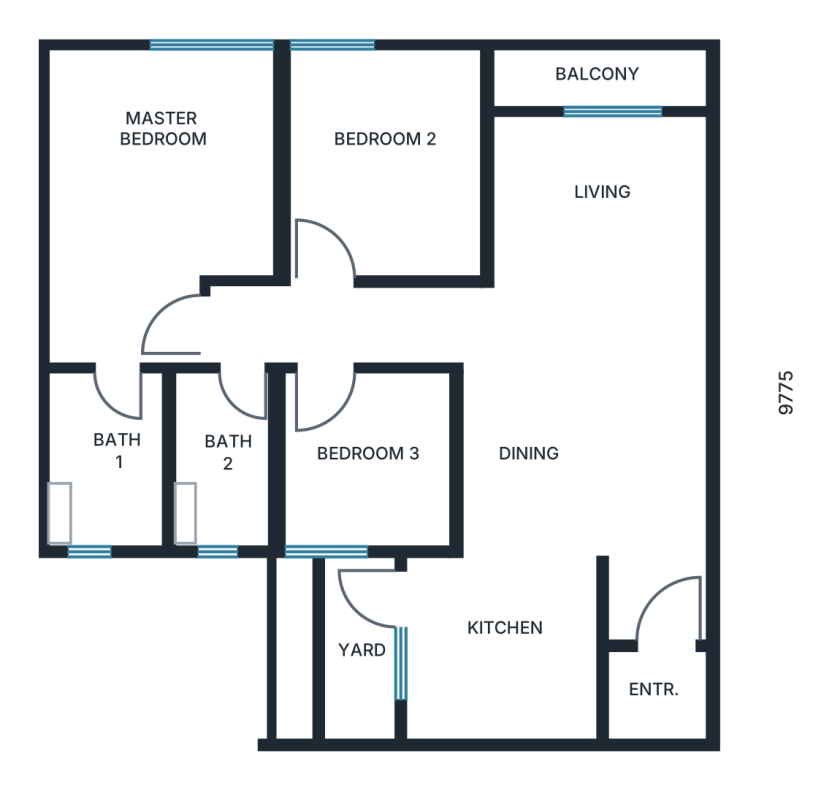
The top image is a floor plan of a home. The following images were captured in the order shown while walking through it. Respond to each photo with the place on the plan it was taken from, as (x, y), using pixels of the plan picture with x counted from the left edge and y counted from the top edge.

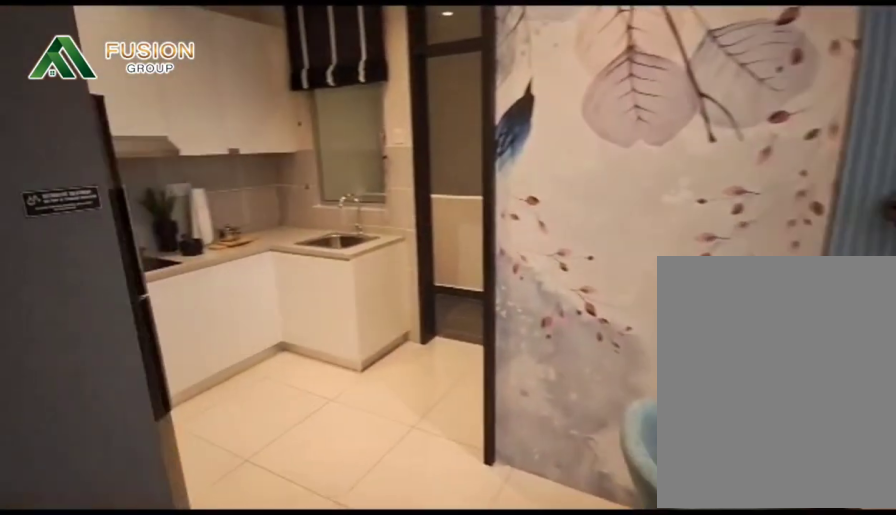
(640, 527)
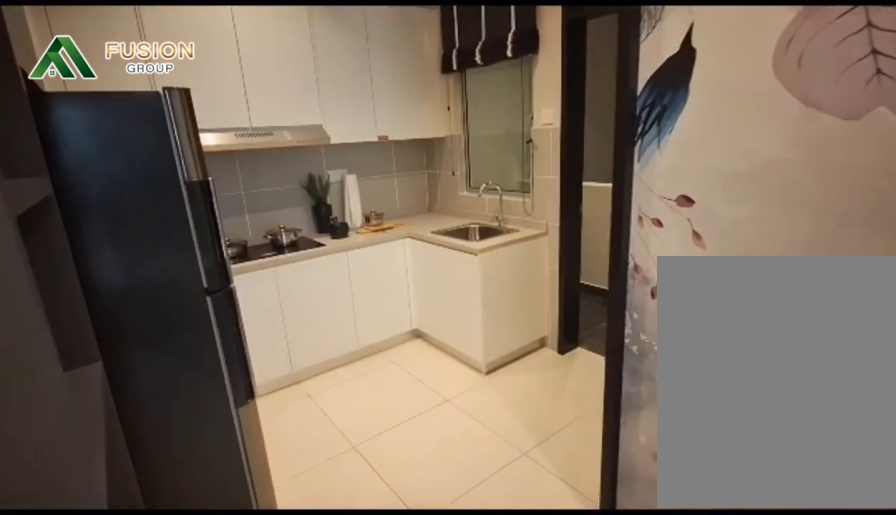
(578, 589)
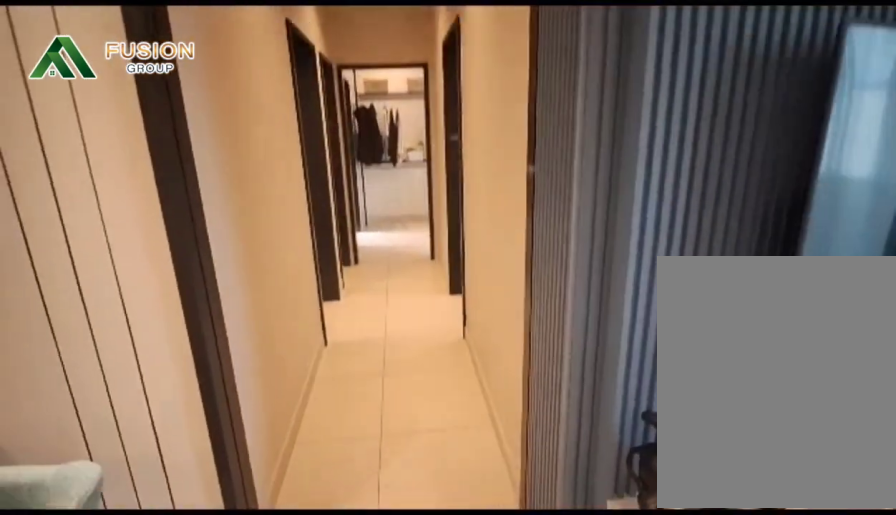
(573, 432)
